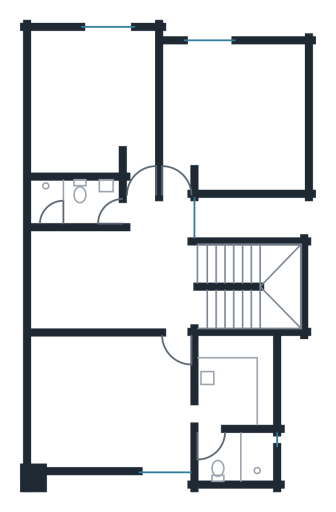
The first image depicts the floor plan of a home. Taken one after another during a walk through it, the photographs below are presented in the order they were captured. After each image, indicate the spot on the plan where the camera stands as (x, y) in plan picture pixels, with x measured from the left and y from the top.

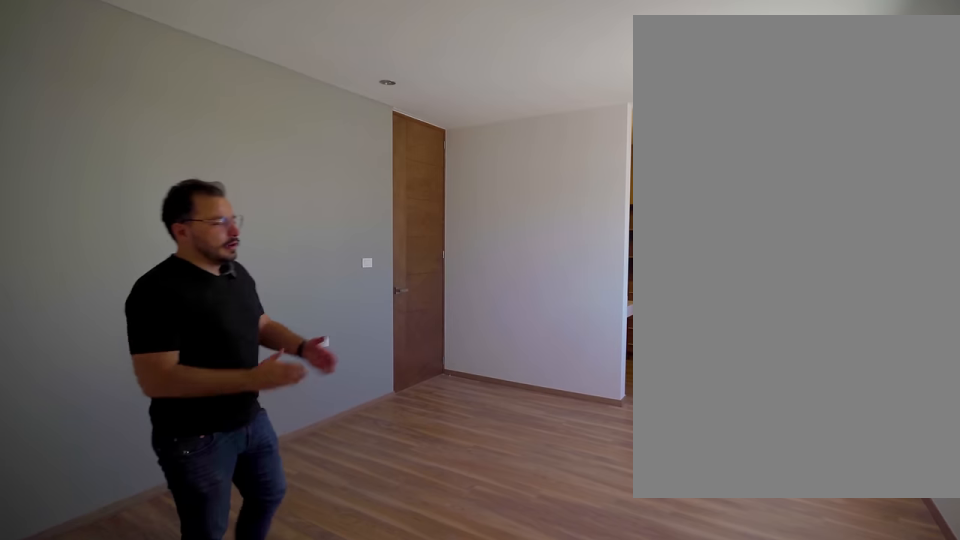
(49, 448)
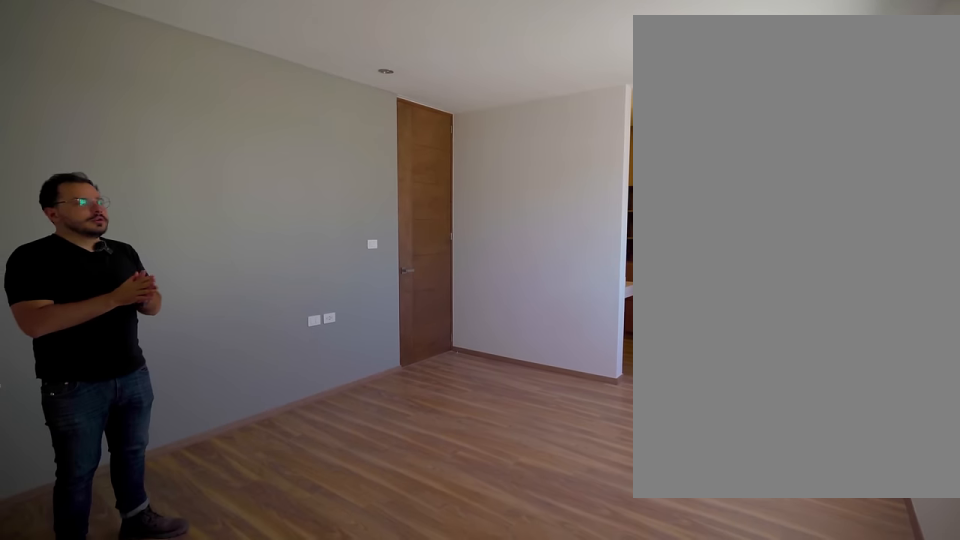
(48, 448)
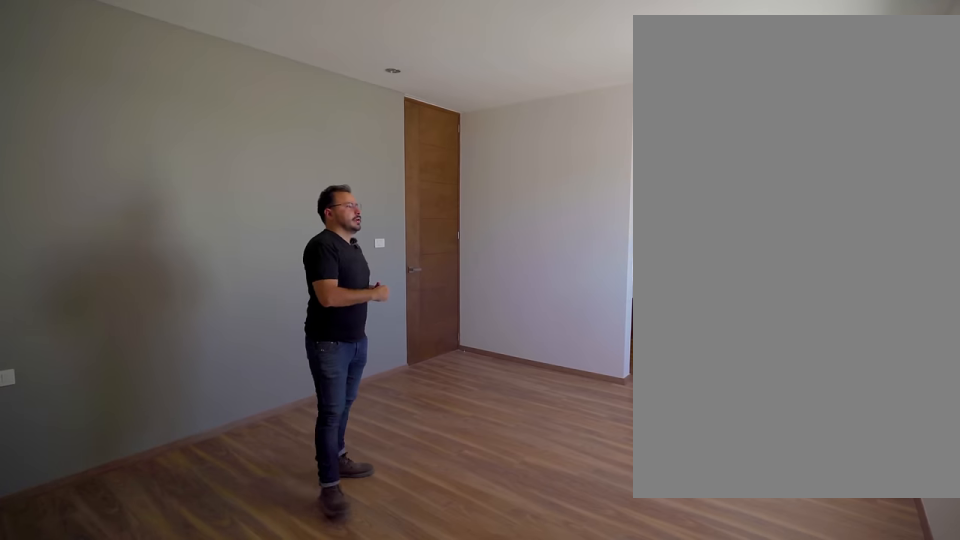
(48, 448)
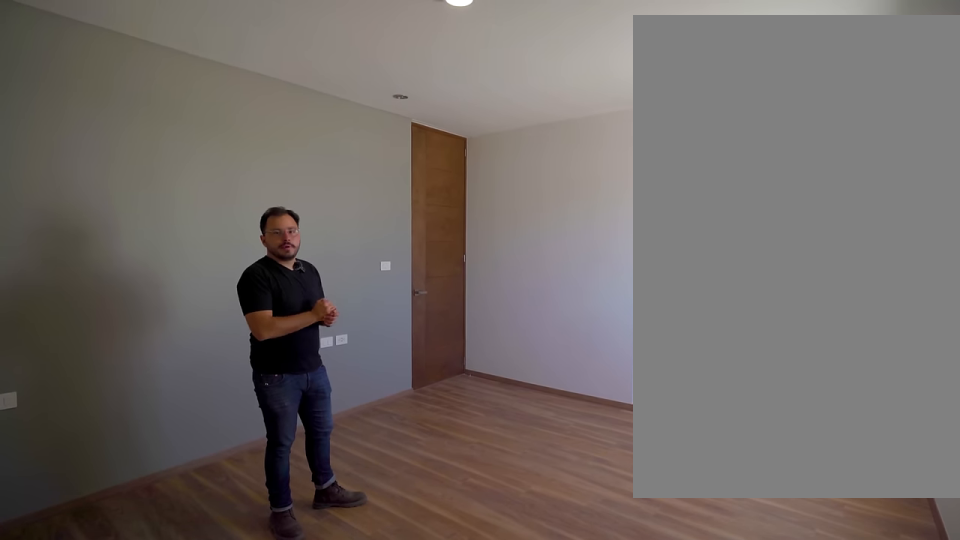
(48, 448)
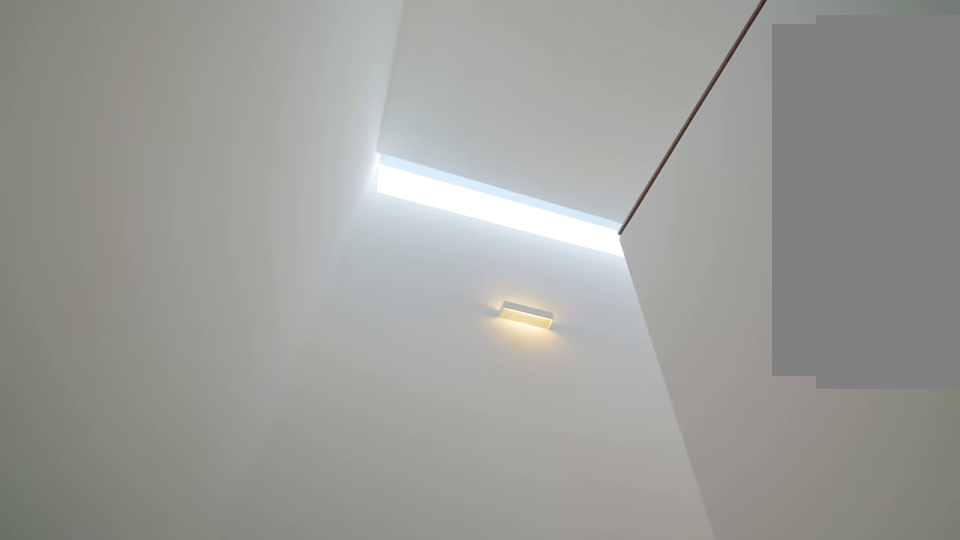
(254, 268)
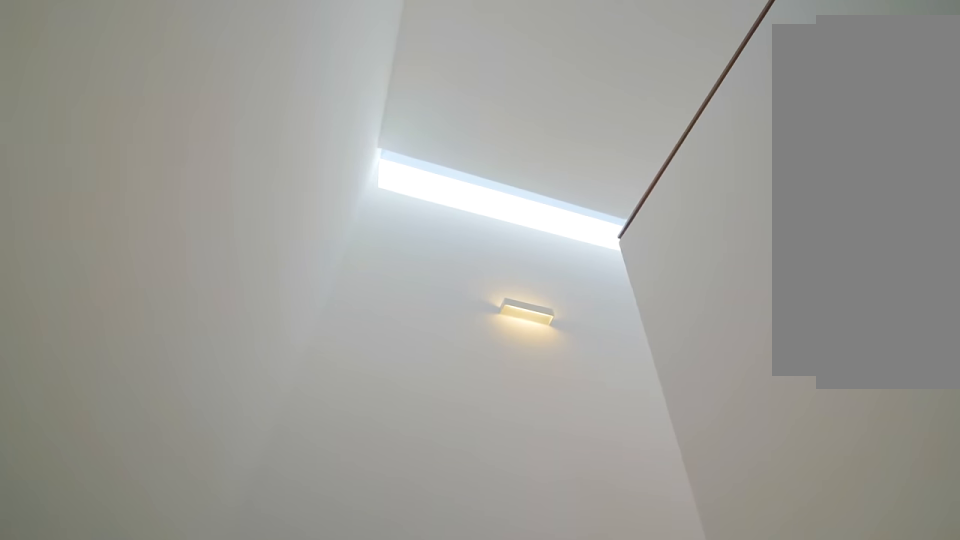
(255, 268)
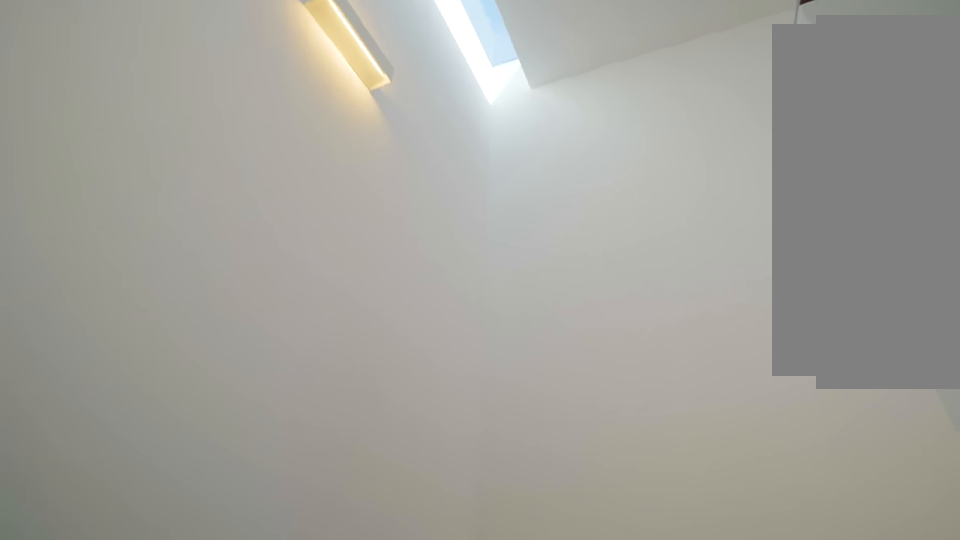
(251, 262)
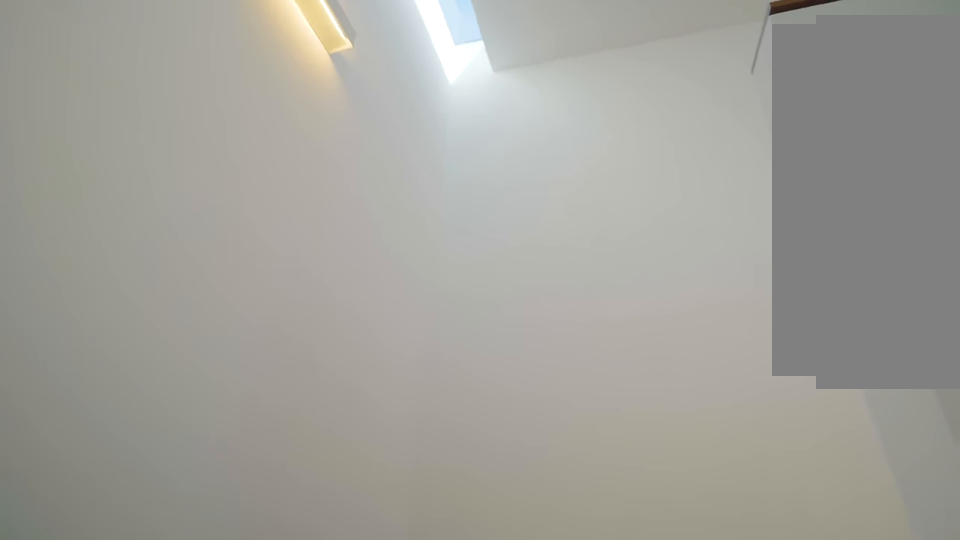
(253, 261)
